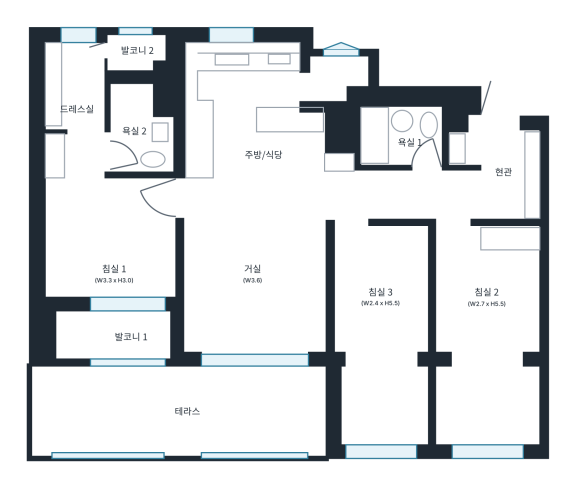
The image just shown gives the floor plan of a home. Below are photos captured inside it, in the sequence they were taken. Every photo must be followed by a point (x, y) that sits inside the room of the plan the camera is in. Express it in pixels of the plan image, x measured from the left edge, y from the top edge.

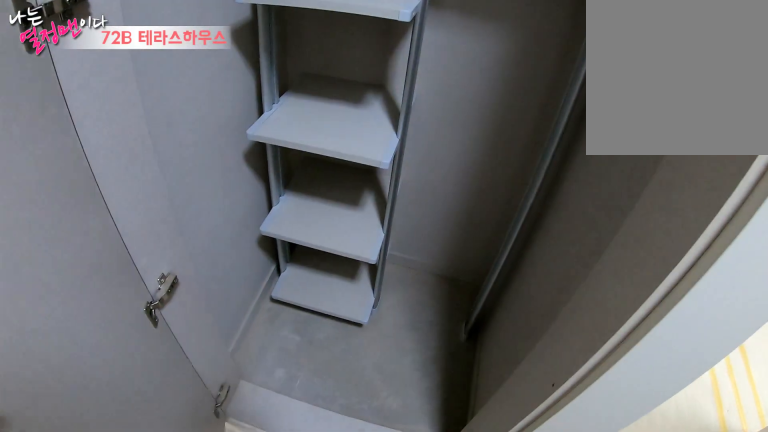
(507, 171)
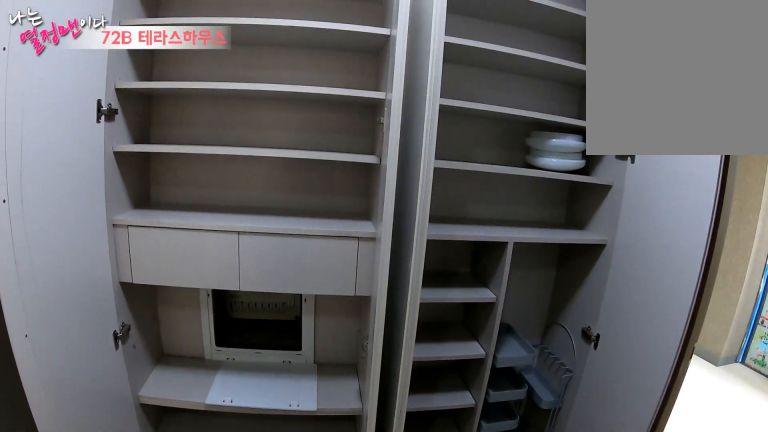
(507, 171)
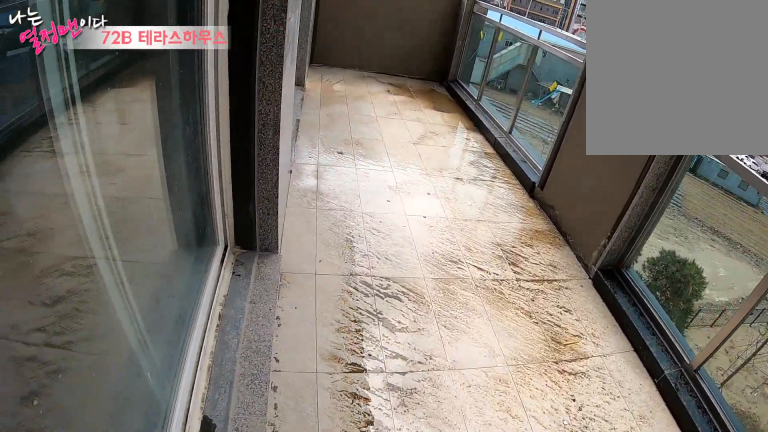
(184, 411)
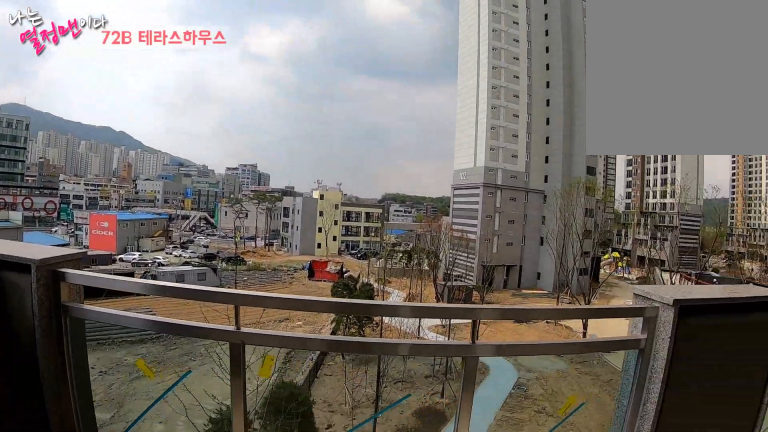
(184, 410)
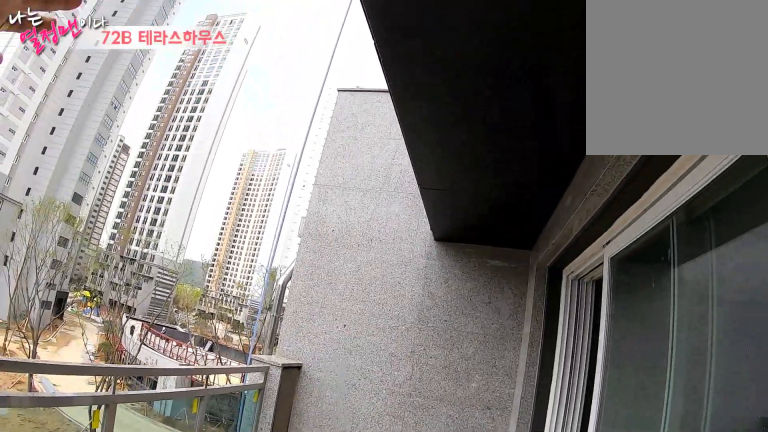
(184, 411)
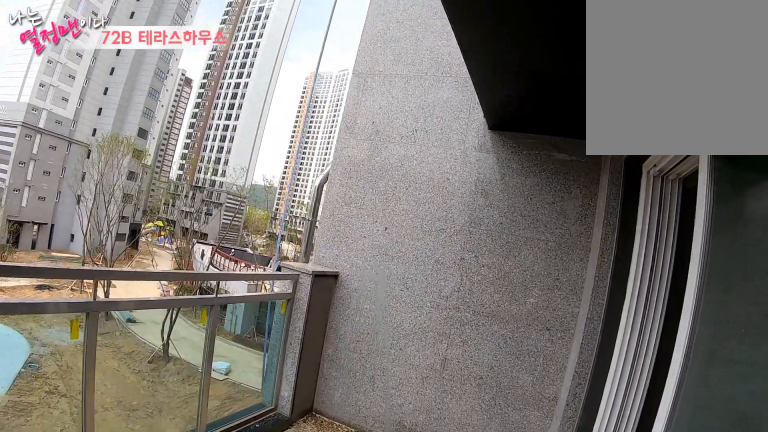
(184, 411)
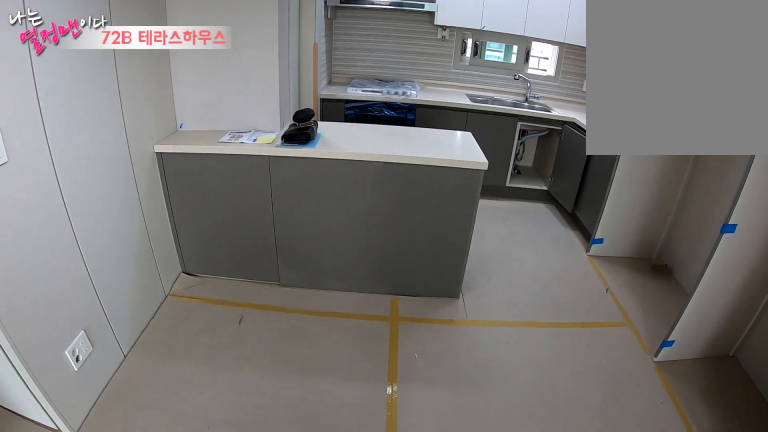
(257, 154)
